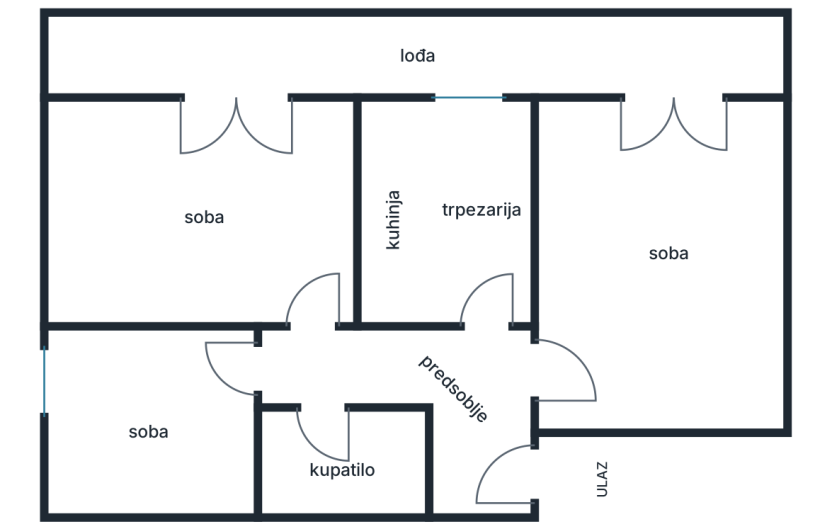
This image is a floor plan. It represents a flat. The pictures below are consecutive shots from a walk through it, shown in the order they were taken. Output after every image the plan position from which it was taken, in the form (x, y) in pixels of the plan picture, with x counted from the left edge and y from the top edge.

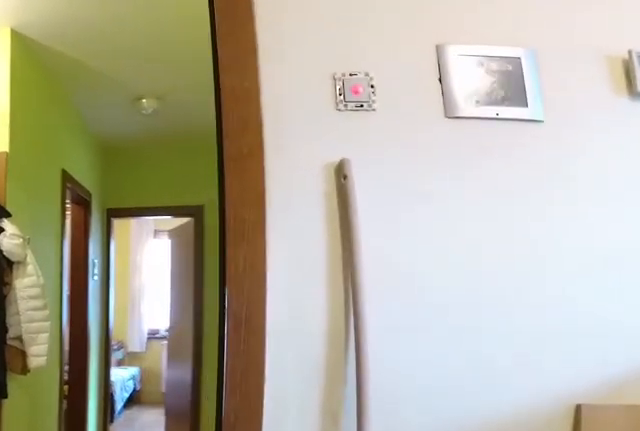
(626, 285)
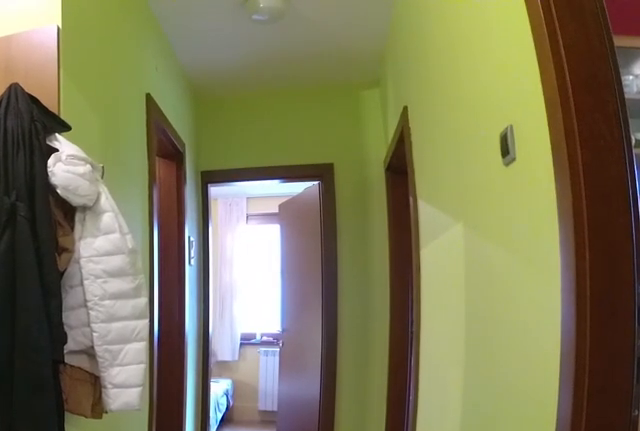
(515, 368)
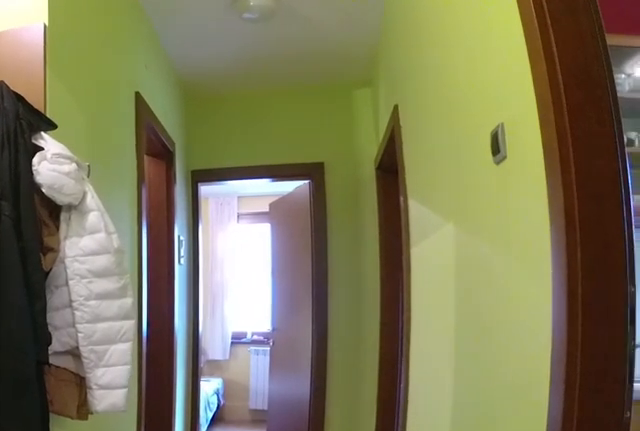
(519, 367)
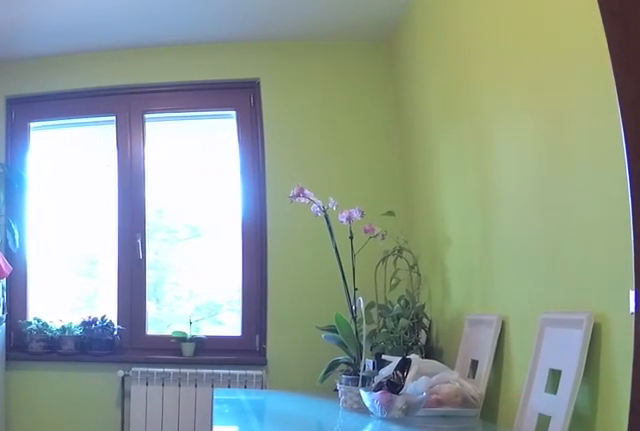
(511, 370)
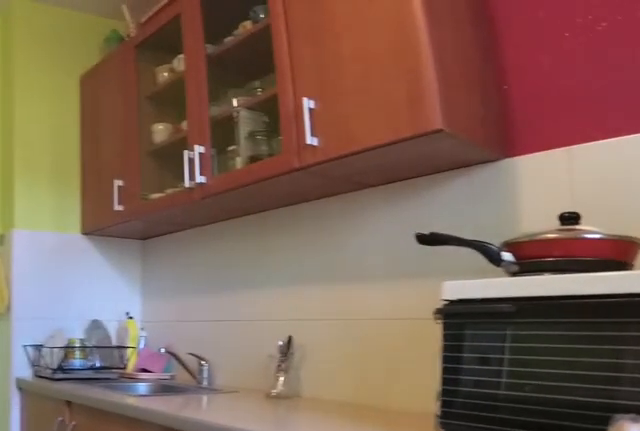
(499, 129)
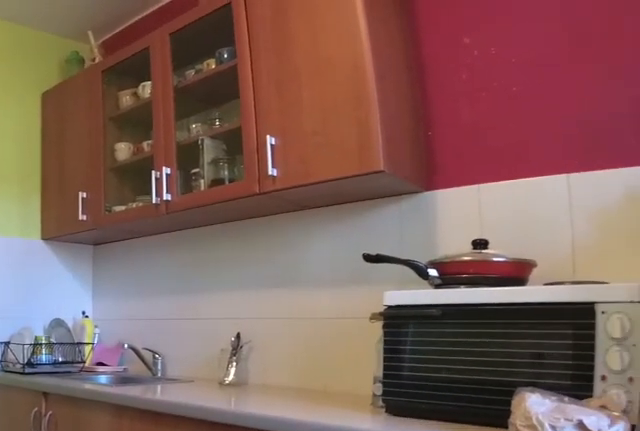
(488, 130)
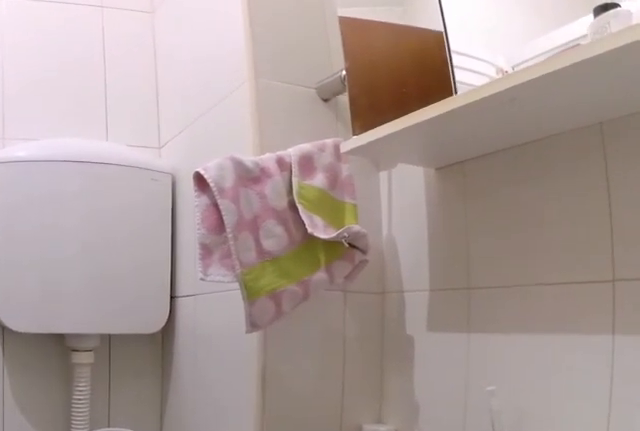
(327, 384)
